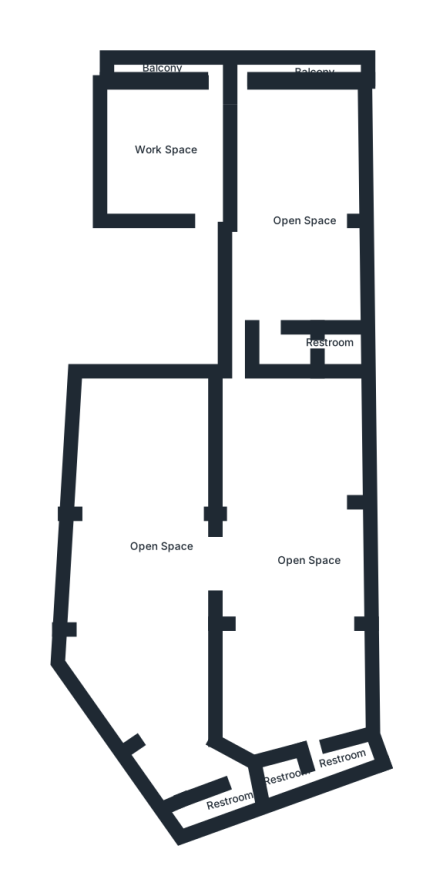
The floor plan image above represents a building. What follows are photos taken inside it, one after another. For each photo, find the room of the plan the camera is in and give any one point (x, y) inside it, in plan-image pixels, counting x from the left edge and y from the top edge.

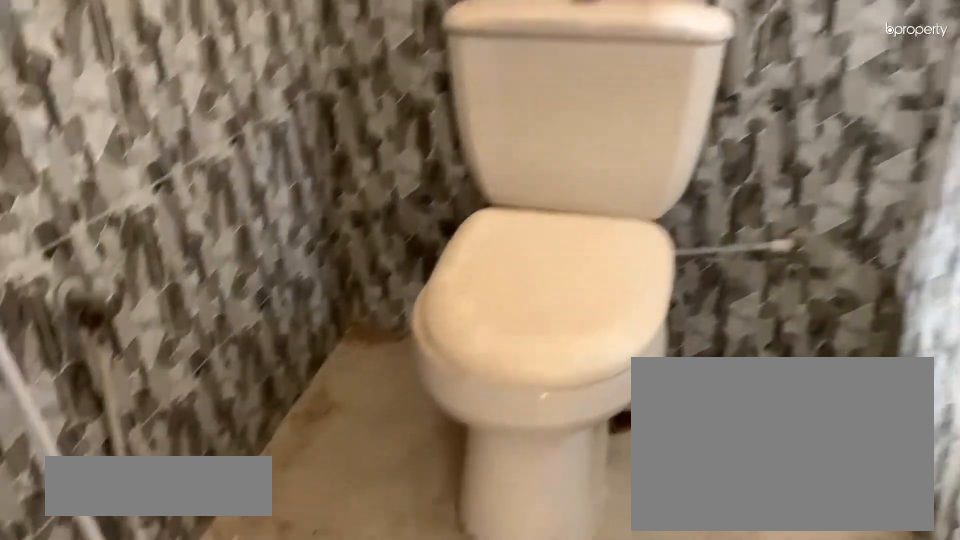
(292, 774)
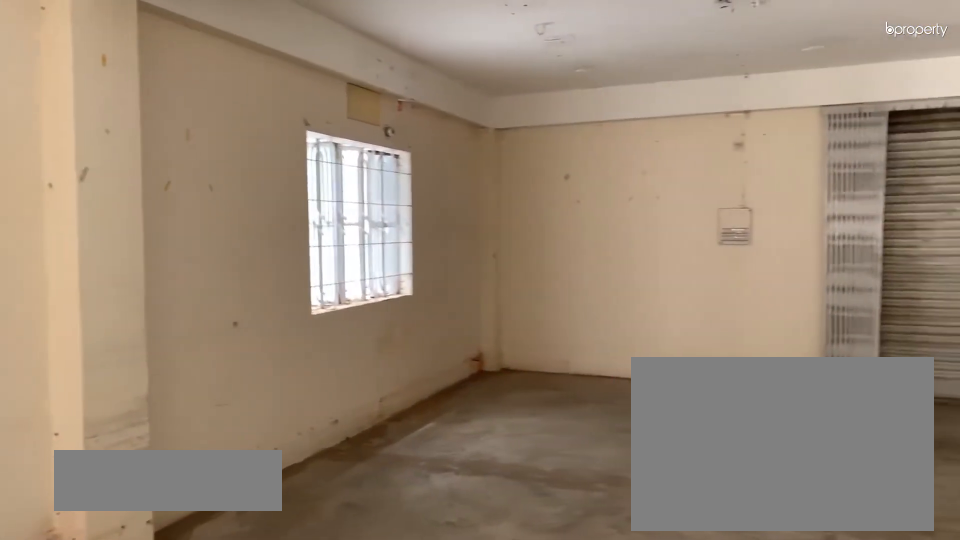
(139, 572)
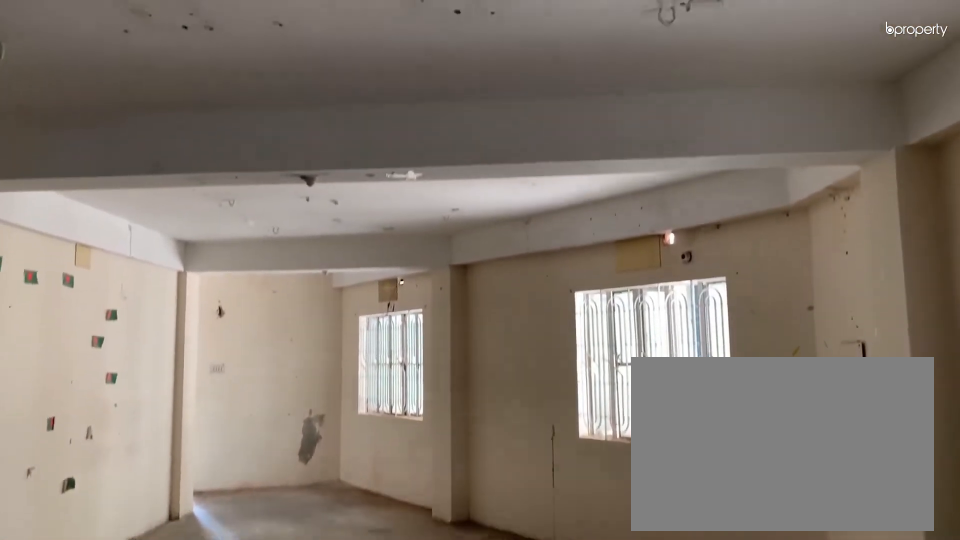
(139, 572)
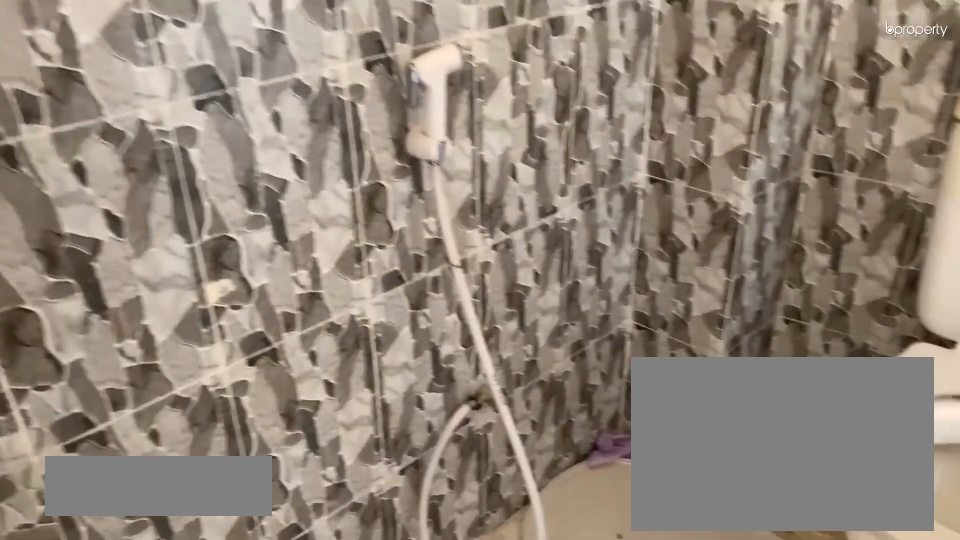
(215, 803)
